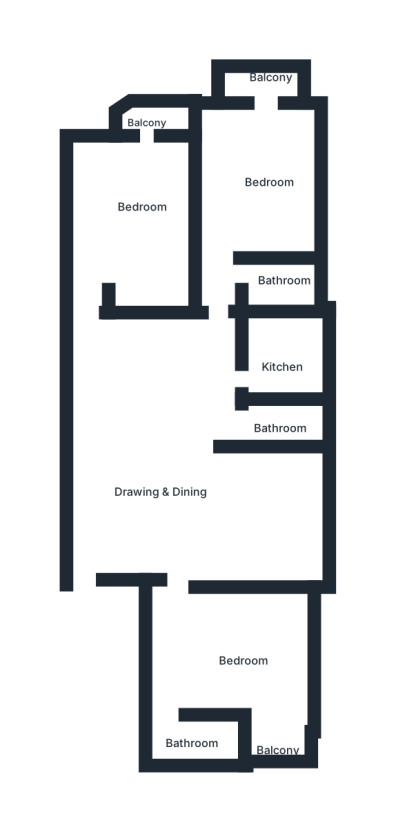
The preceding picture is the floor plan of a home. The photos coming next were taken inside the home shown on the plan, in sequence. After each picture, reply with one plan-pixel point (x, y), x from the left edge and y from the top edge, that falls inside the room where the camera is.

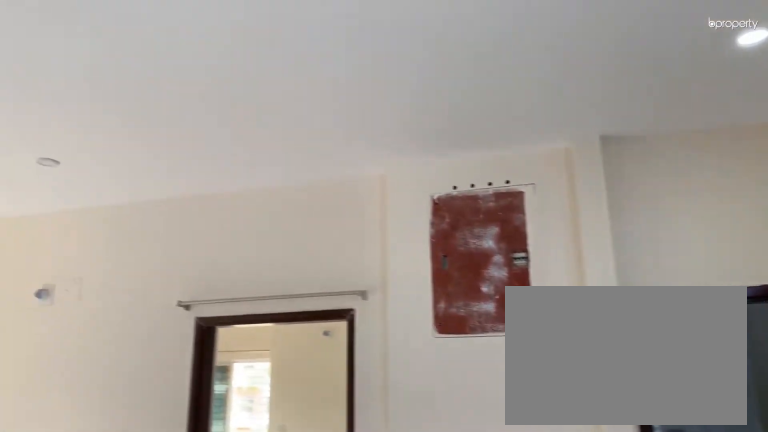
(167, 487)
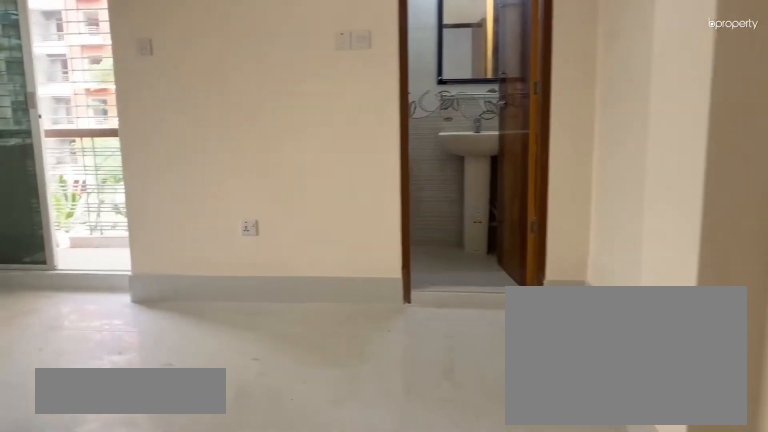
(232, 657)
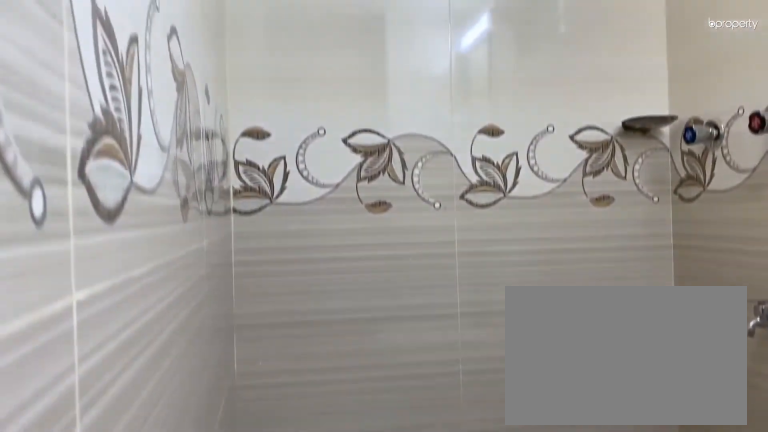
(194, 739)
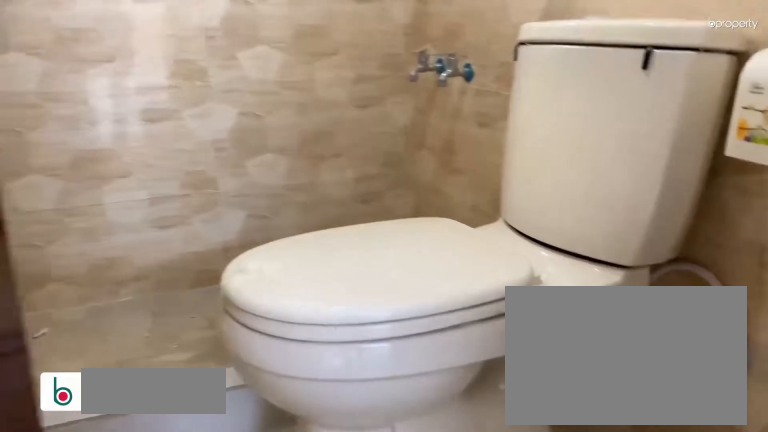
(278, 421)
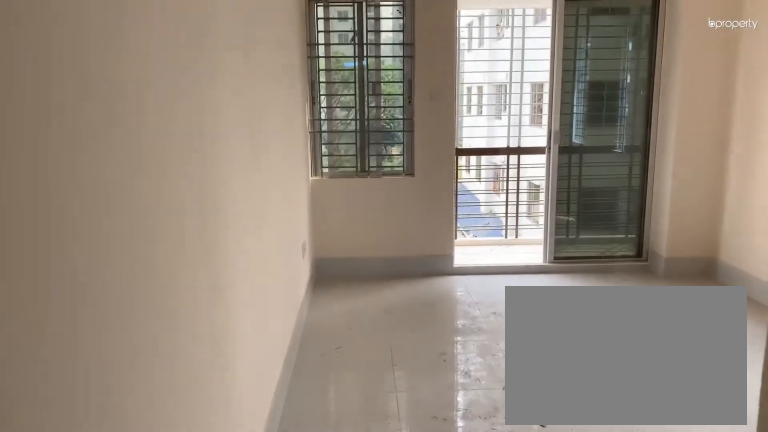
(267, 160)
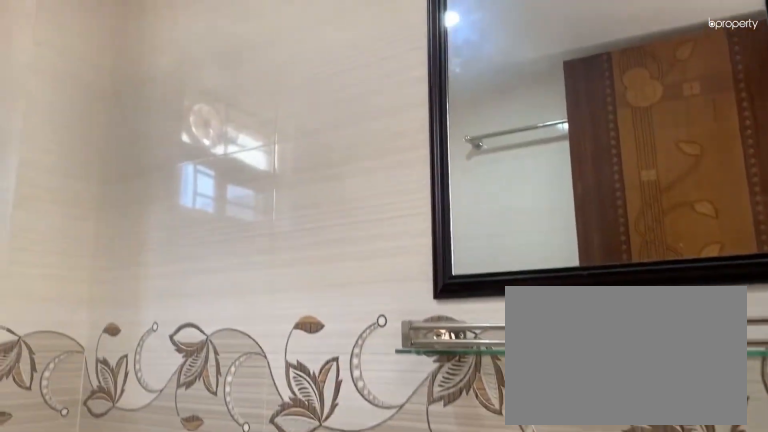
(268, 279)
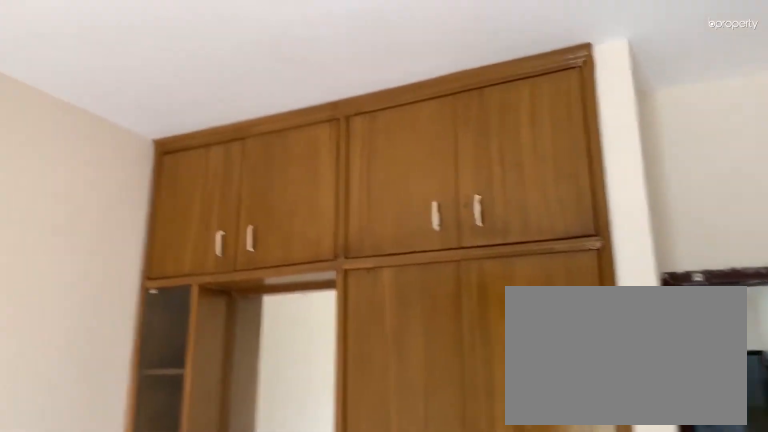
(142, 197)
